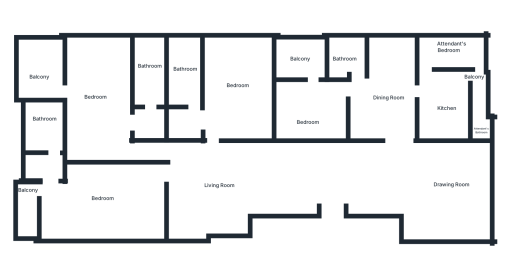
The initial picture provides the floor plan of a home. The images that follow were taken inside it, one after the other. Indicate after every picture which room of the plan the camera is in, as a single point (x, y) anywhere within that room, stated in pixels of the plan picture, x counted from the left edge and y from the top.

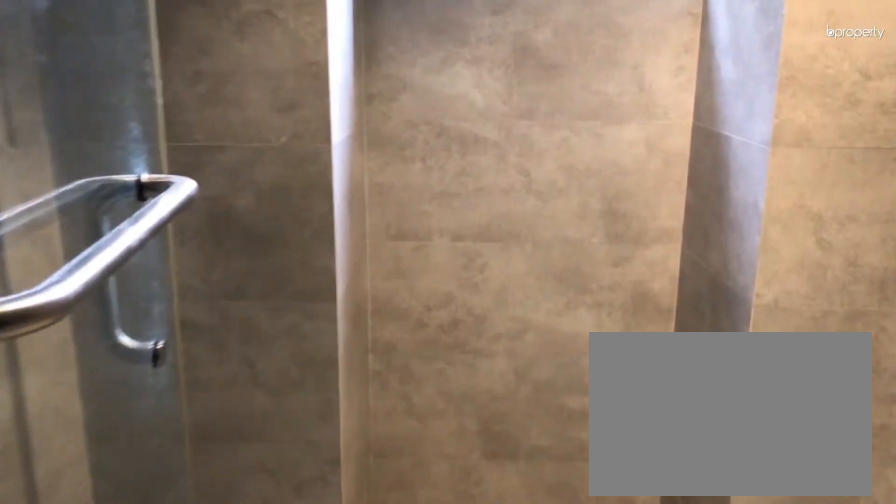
(148, 77)
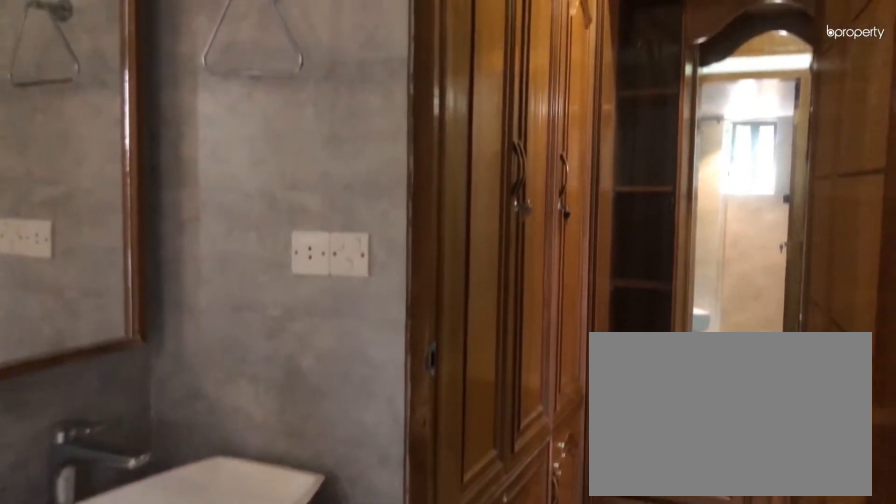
(148, 77)
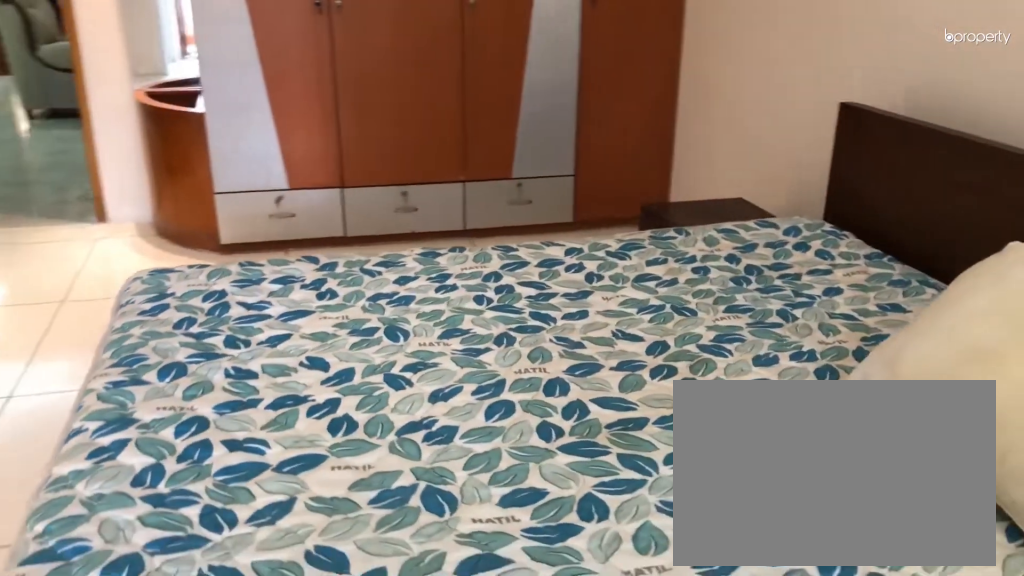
(104, 197)
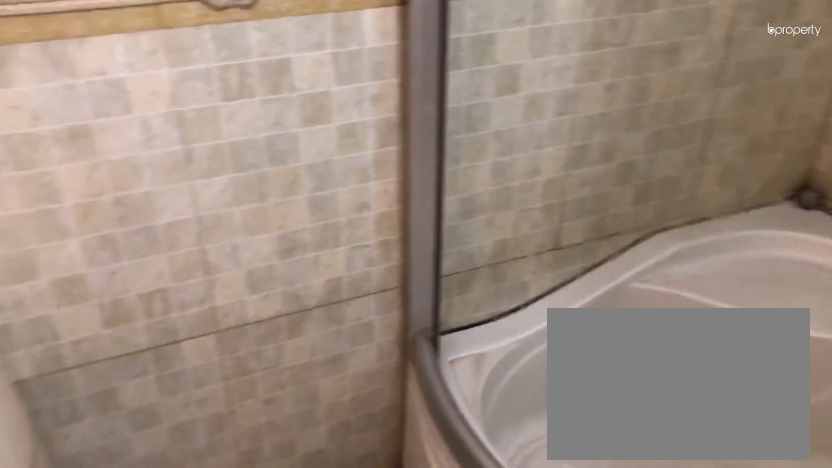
(48, 125)
